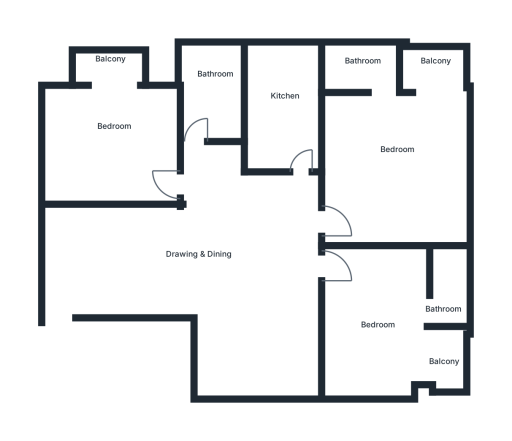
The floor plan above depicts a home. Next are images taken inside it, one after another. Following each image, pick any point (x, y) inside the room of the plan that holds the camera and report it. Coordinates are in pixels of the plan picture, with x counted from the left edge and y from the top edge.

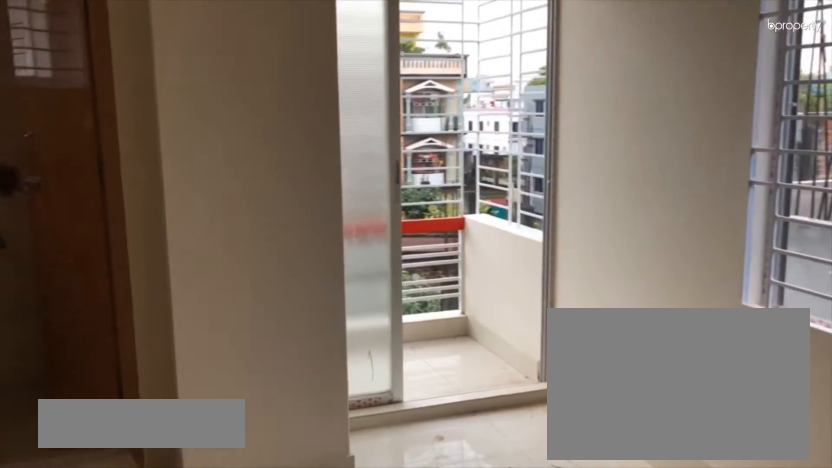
(391, 148)
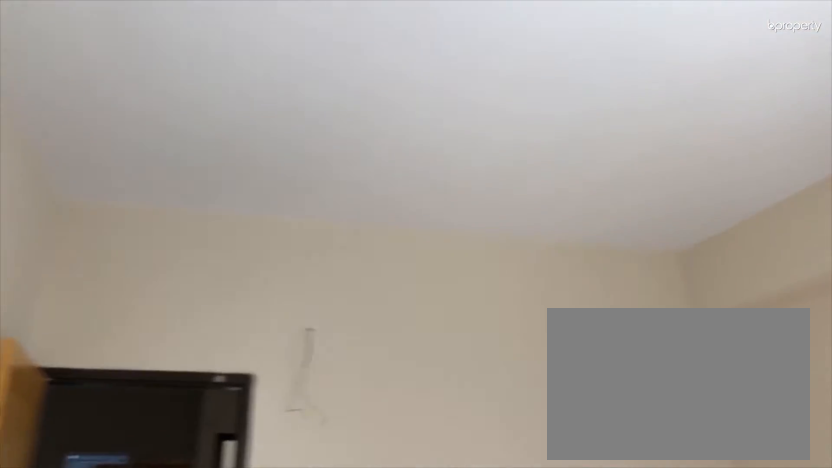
(391, 148)
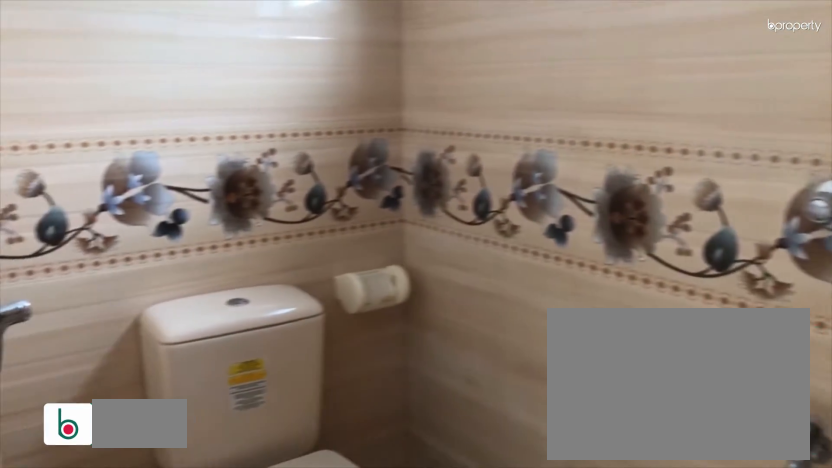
(355, 64)
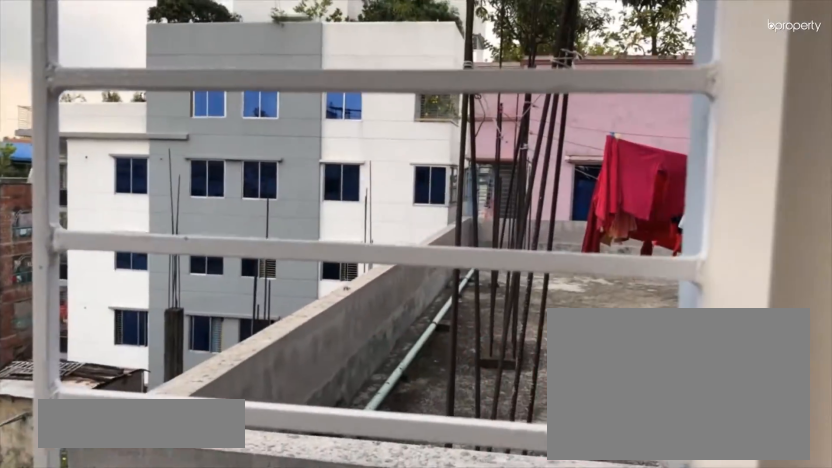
(435, 67)
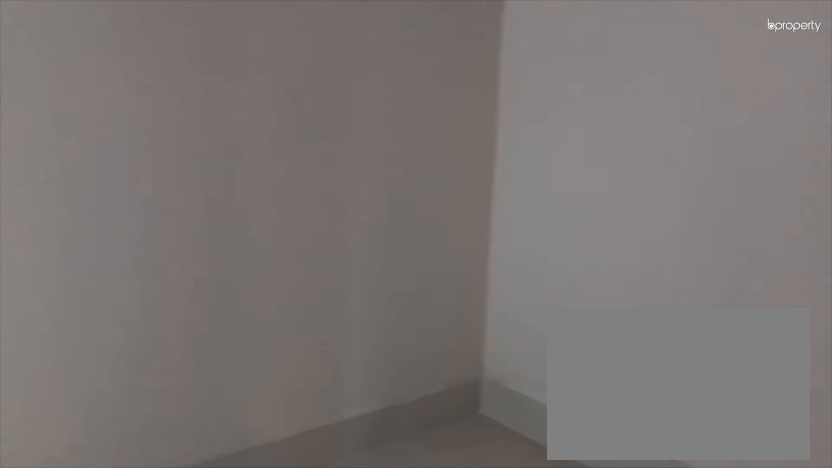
(388, 319)
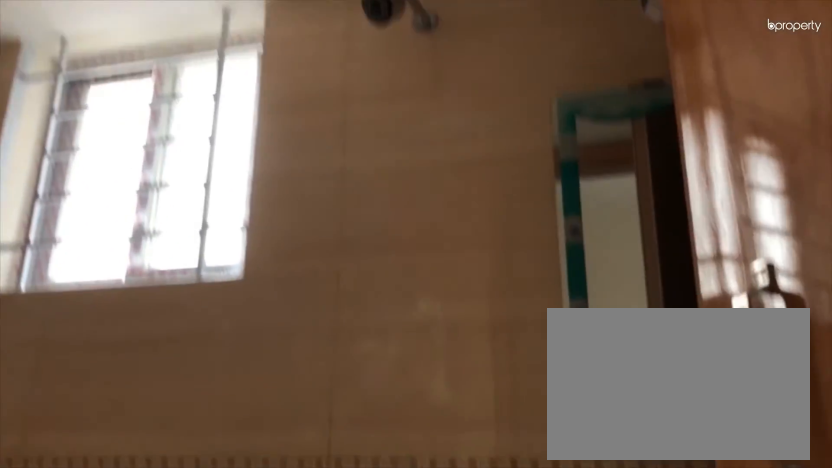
(449, 286)
